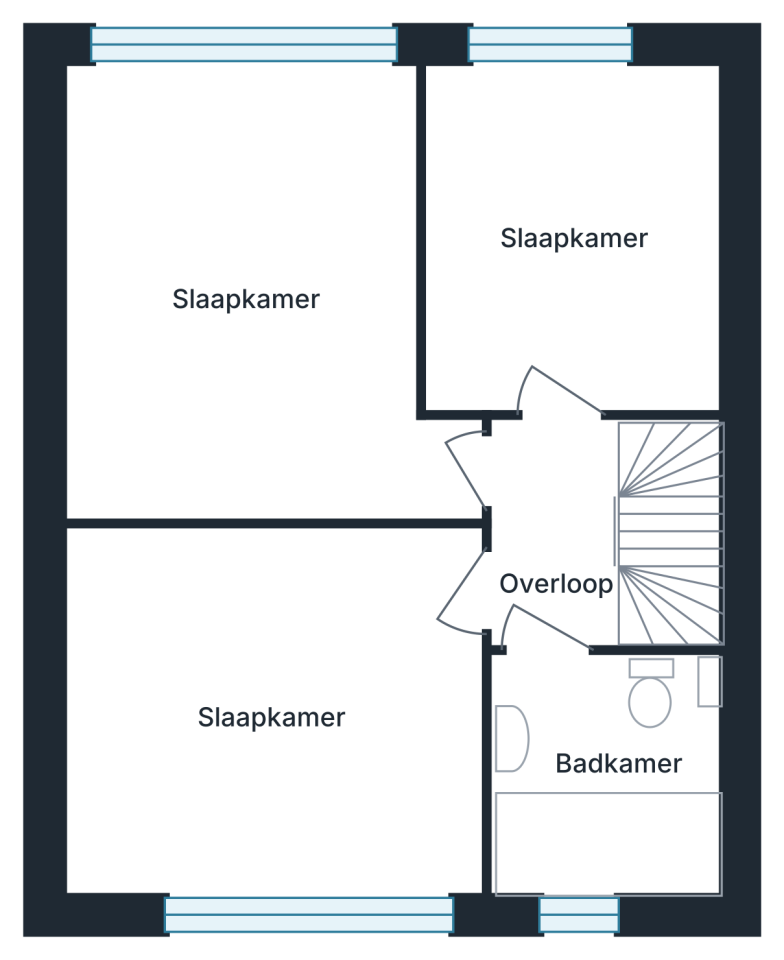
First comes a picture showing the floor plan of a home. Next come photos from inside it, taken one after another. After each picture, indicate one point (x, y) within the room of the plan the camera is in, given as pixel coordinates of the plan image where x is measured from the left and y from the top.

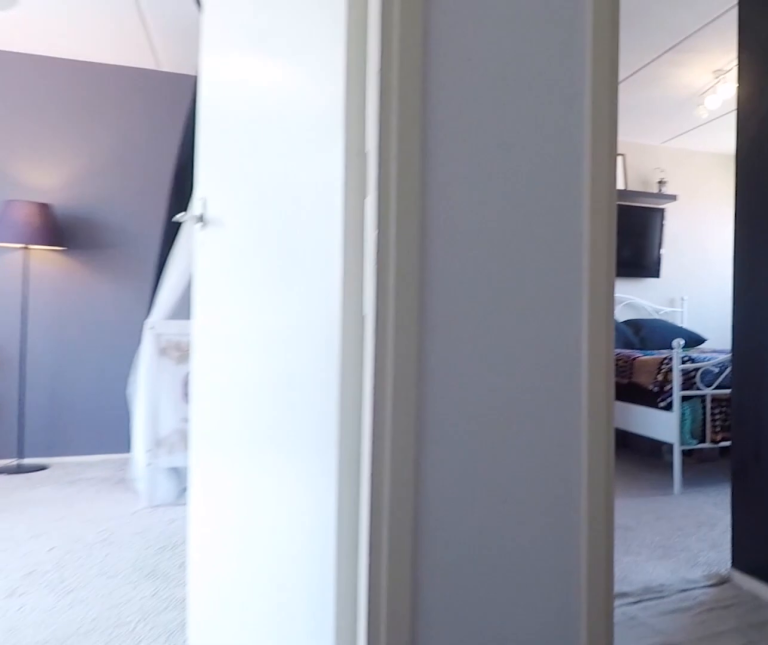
(554, 532)
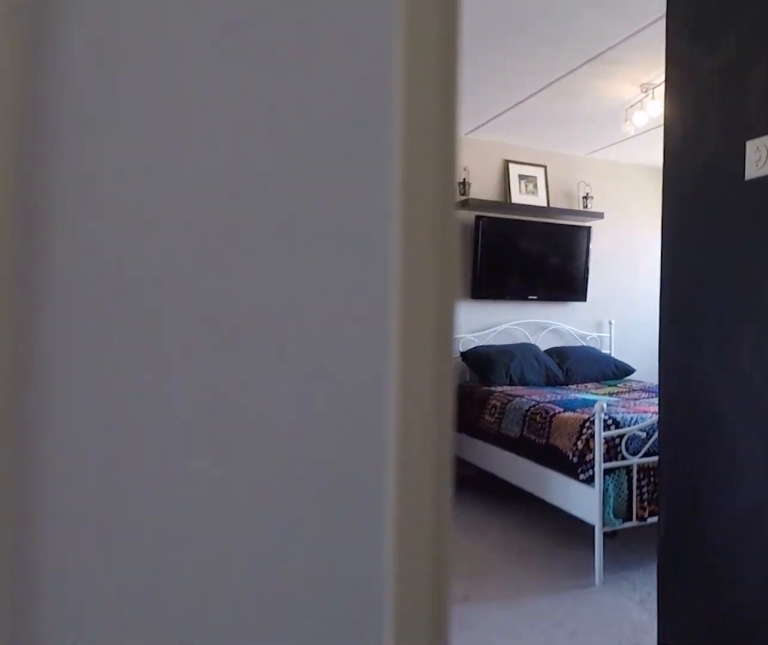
(554, 532)
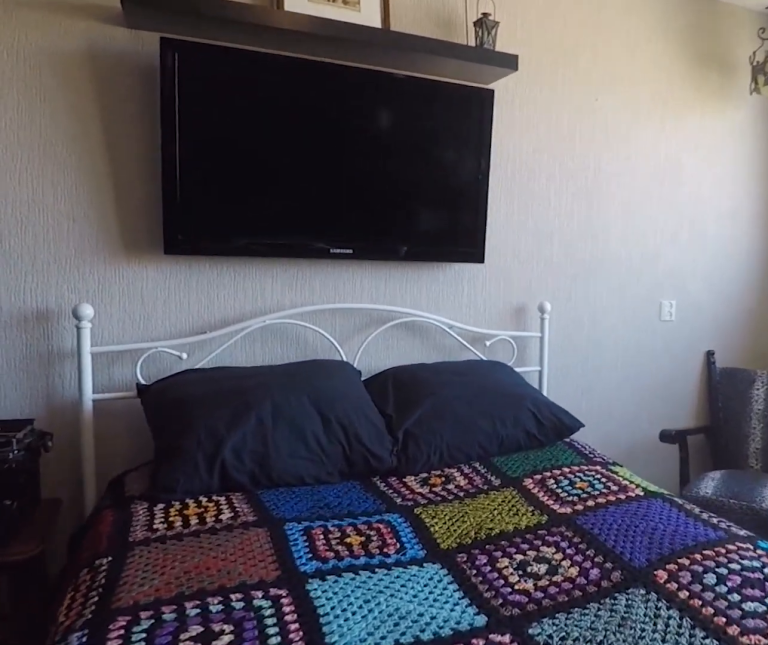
(164, 178)
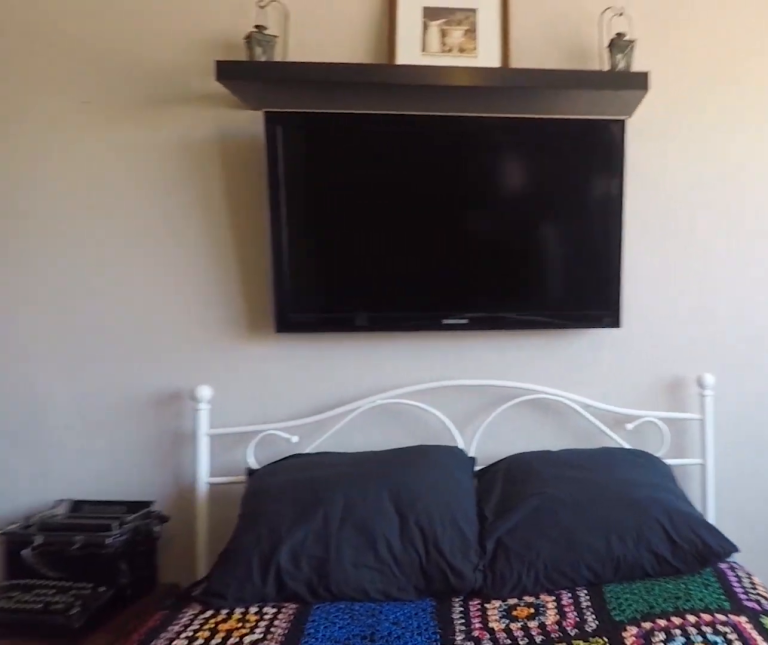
(164, 178)
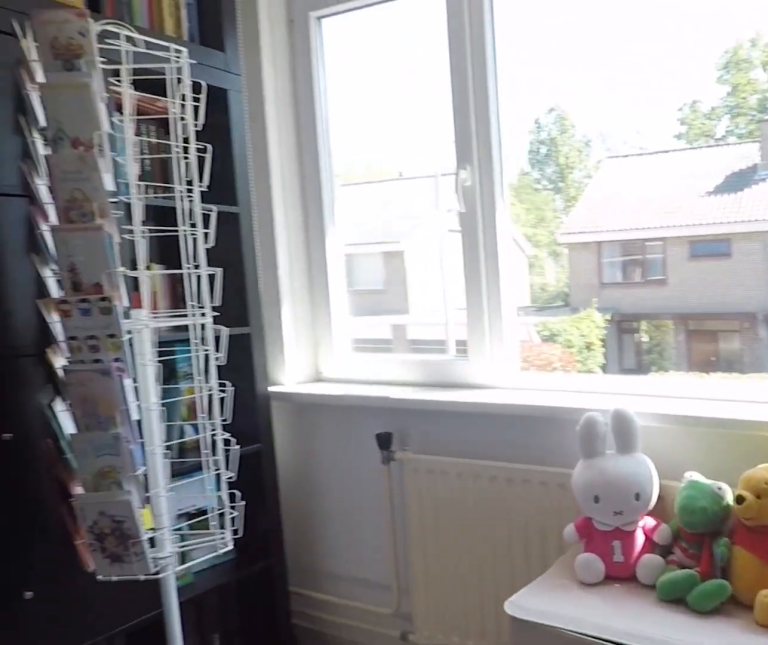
(269, 740)
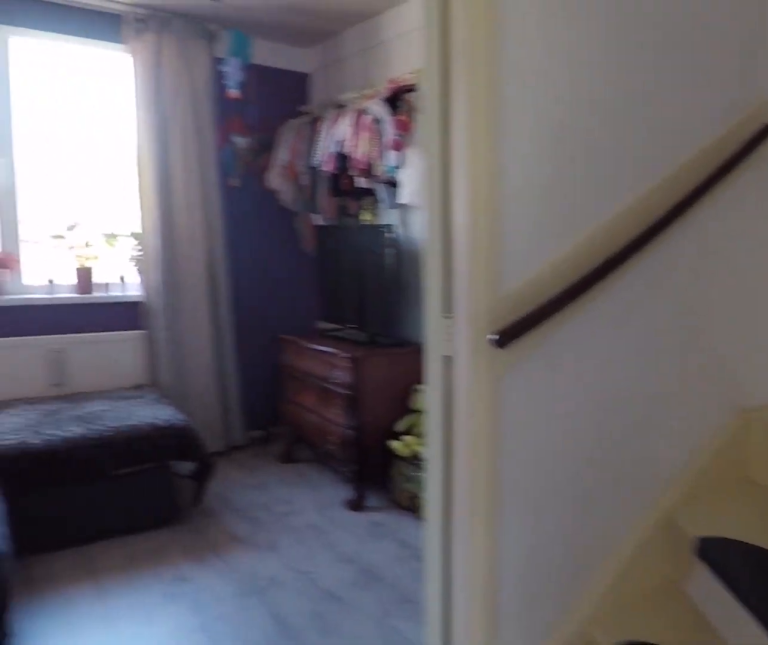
(554, 532)
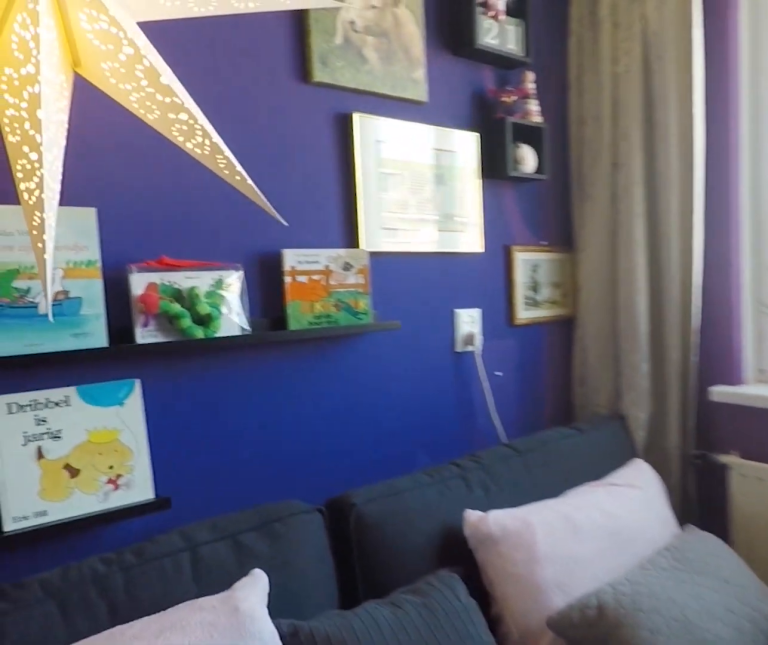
(574, 234)
